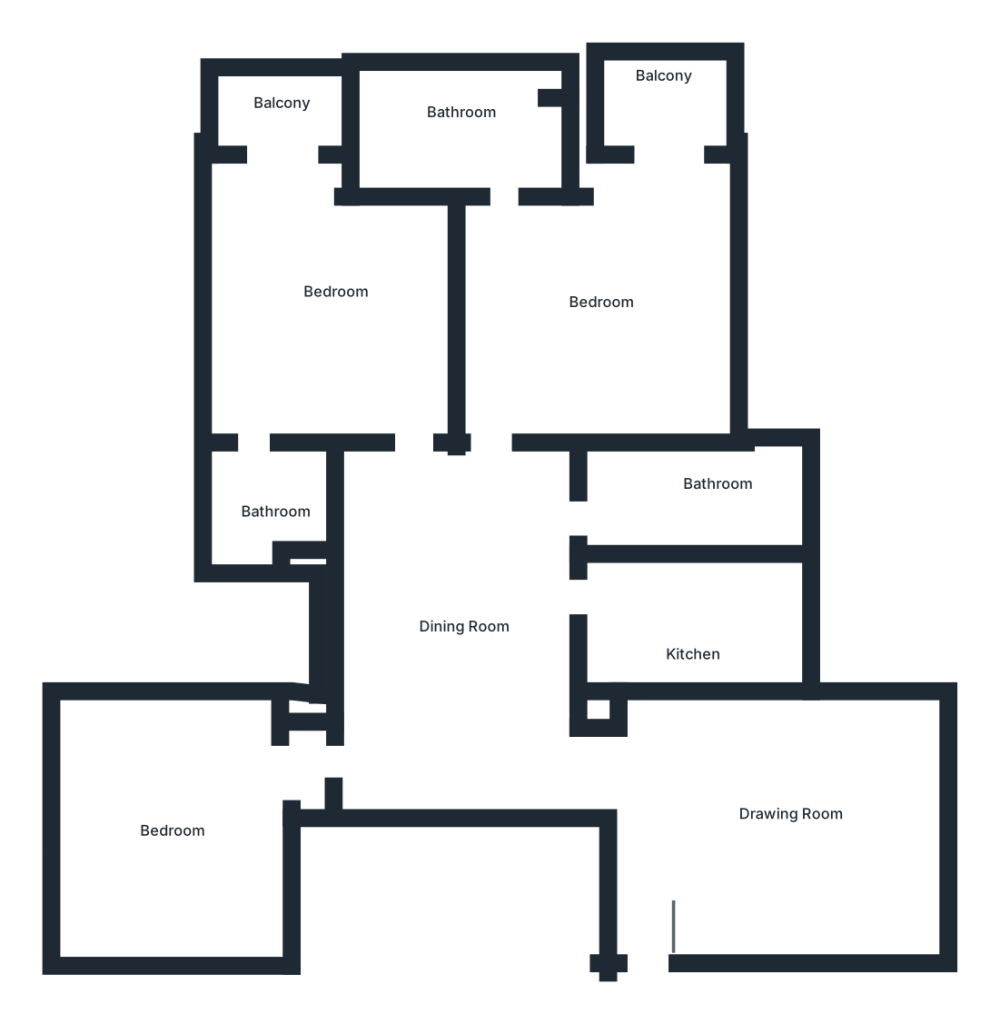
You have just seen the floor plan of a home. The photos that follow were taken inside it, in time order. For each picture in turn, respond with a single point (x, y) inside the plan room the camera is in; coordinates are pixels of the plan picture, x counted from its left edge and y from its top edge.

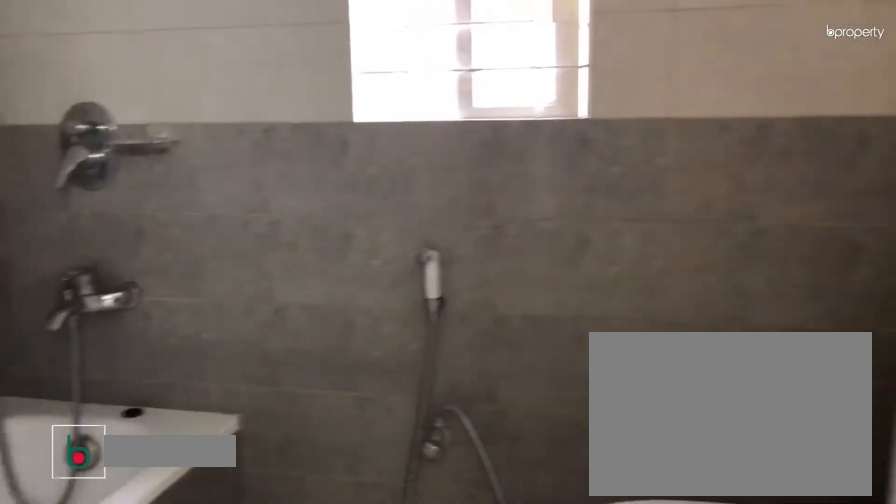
(457, 116)
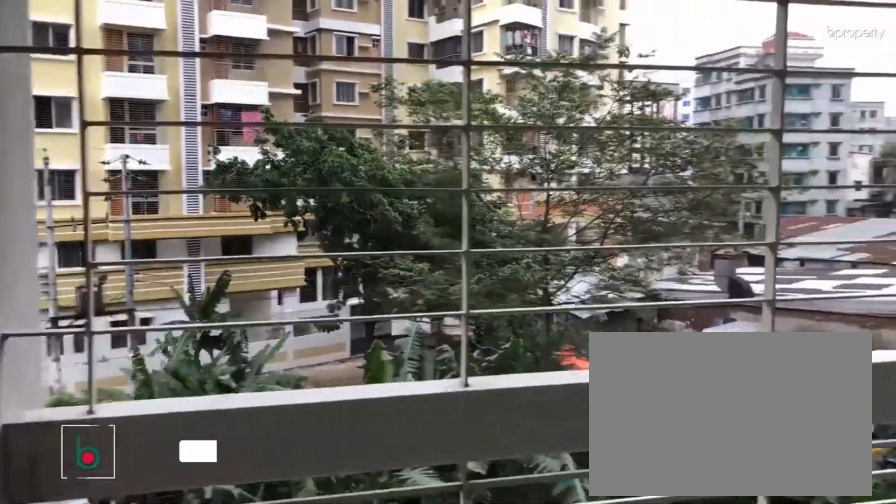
(664, 89)
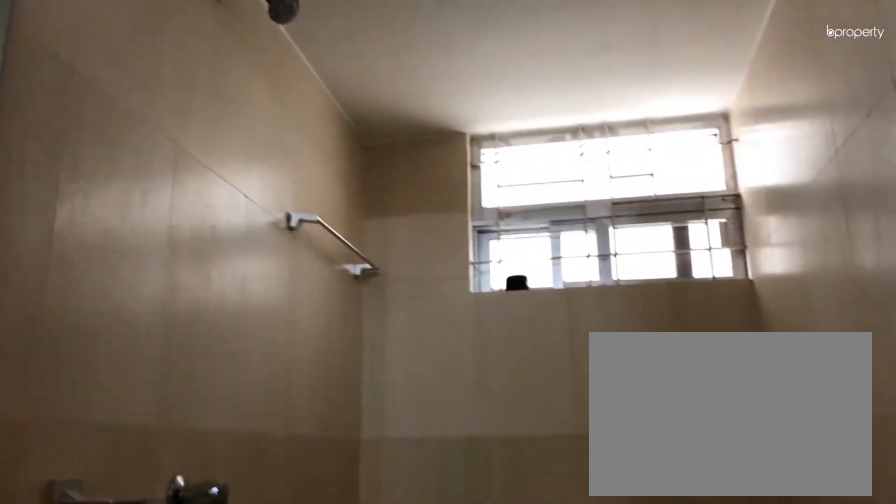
(708, 497)
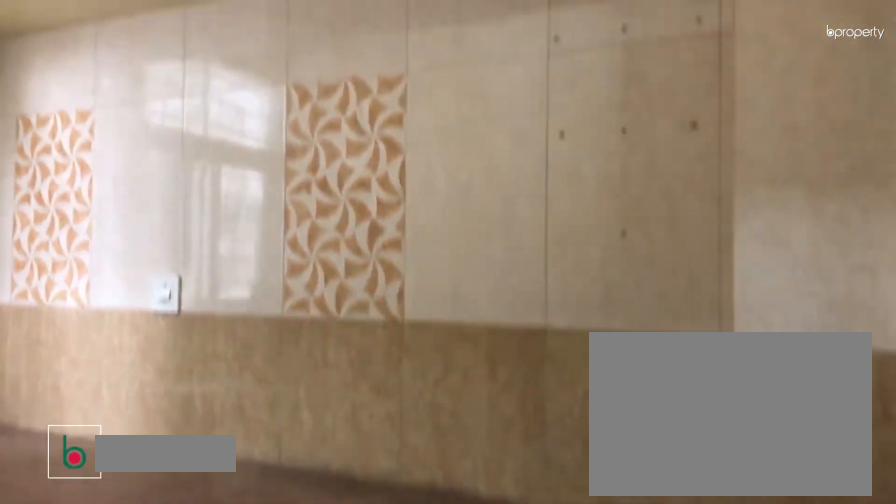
(686, 626)
